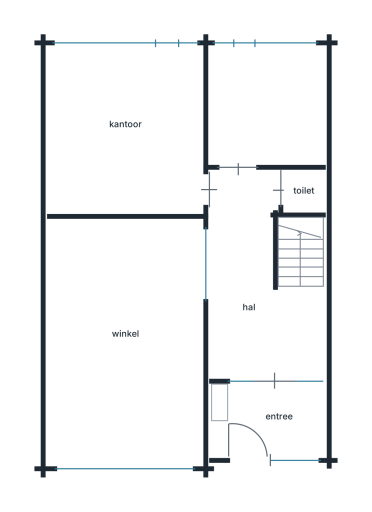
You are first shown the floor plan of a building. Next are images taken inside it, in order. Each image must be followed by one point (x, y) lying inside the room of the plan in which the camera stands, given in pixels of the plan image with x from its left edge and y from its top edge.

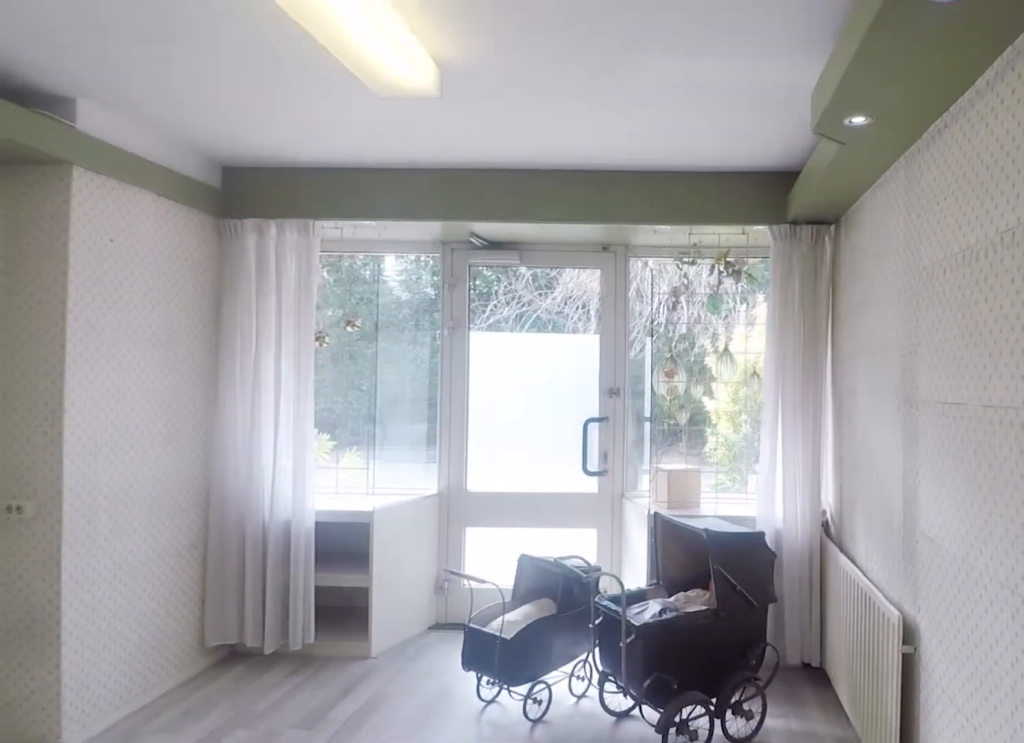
(124, 342)
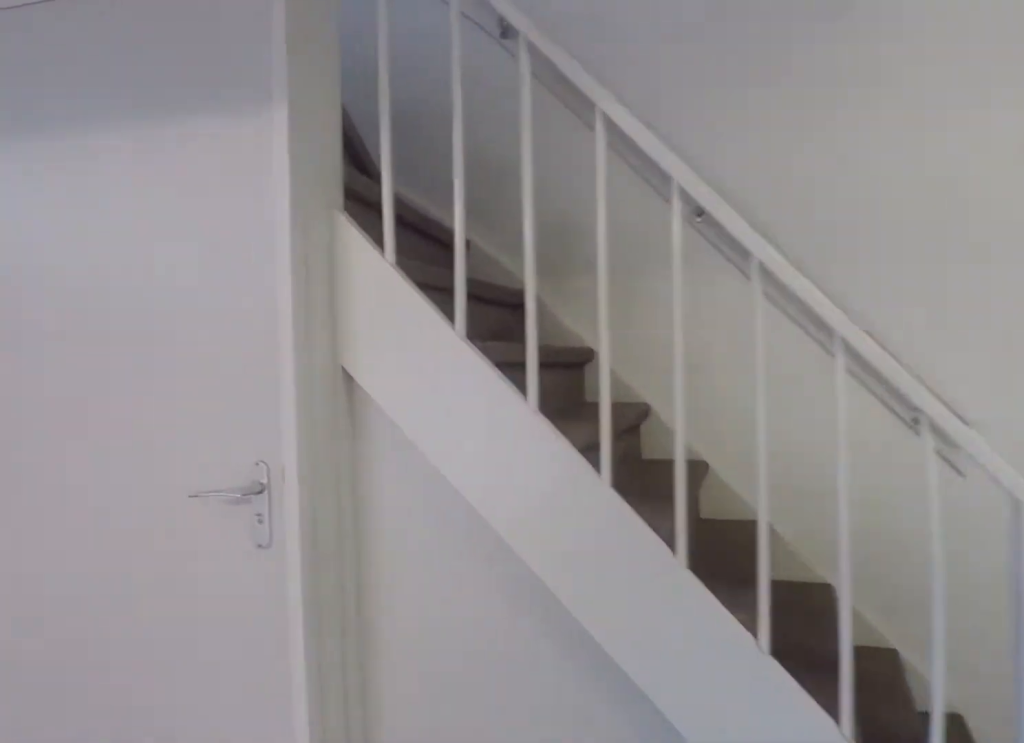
(262, 330)
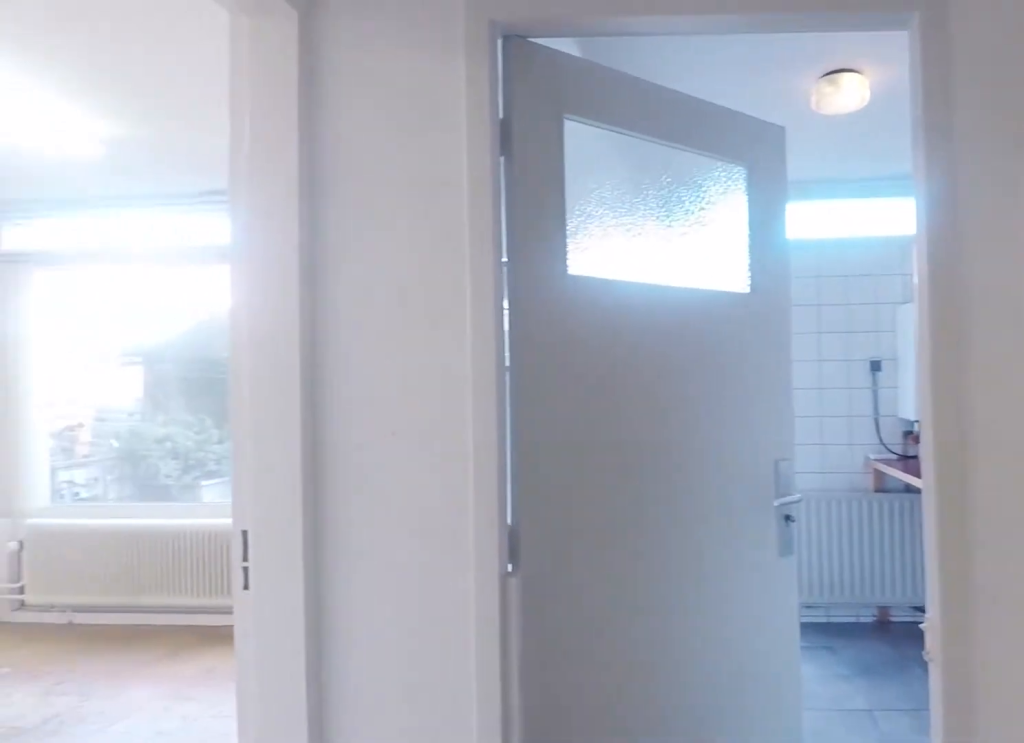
(262, 330)
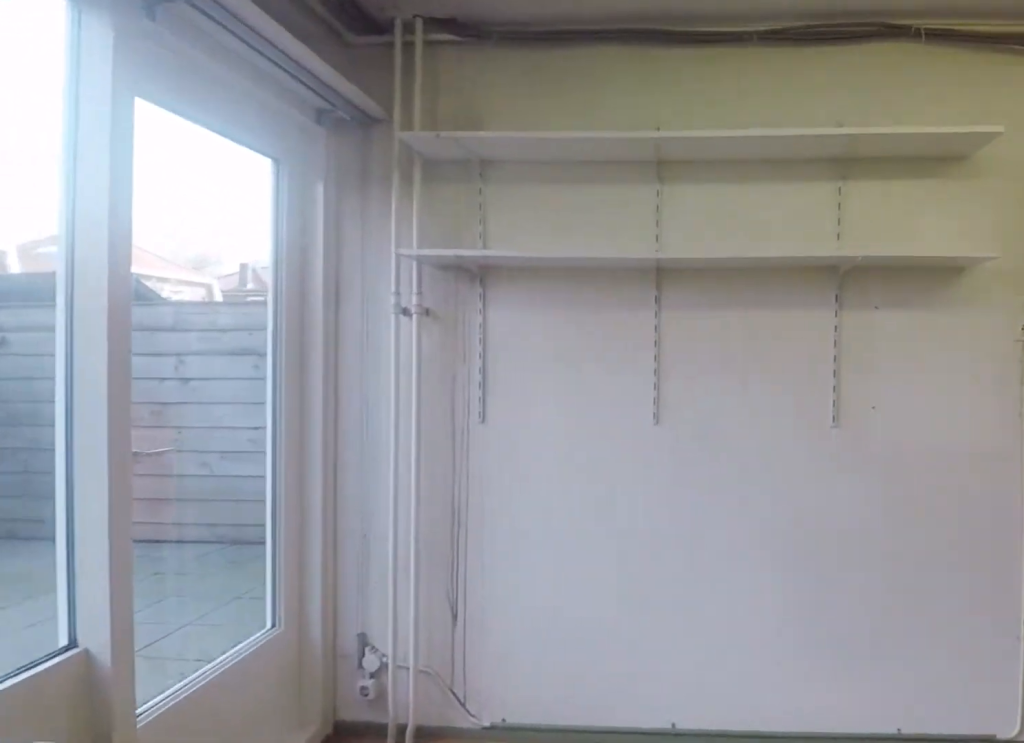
(132, 124)
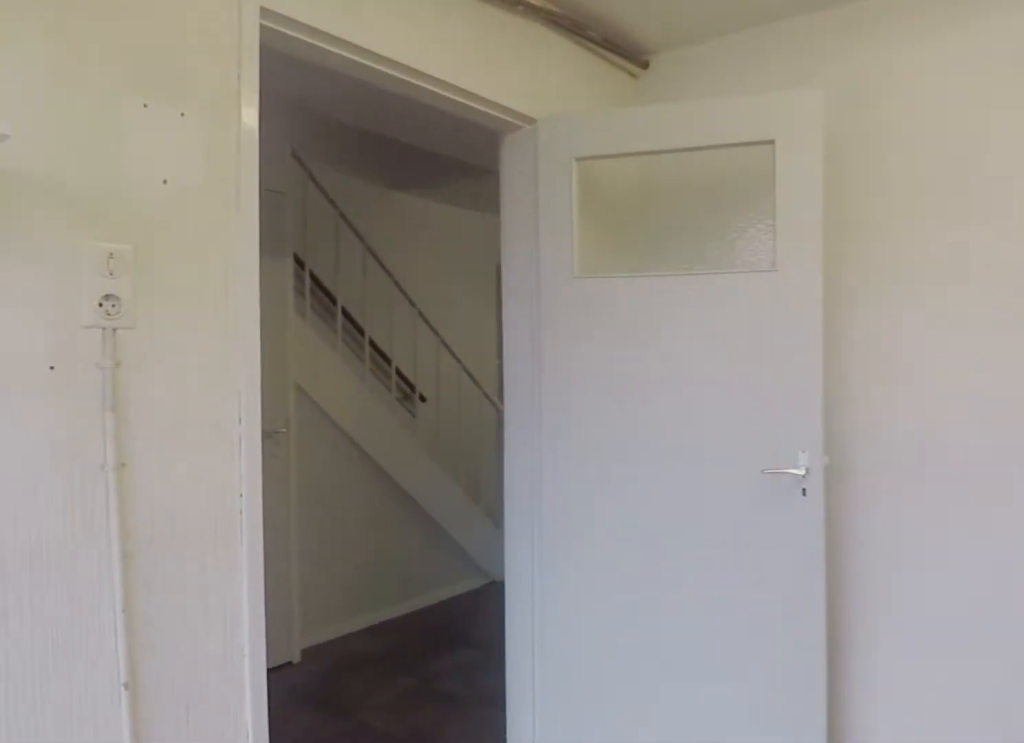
(132, 124)
